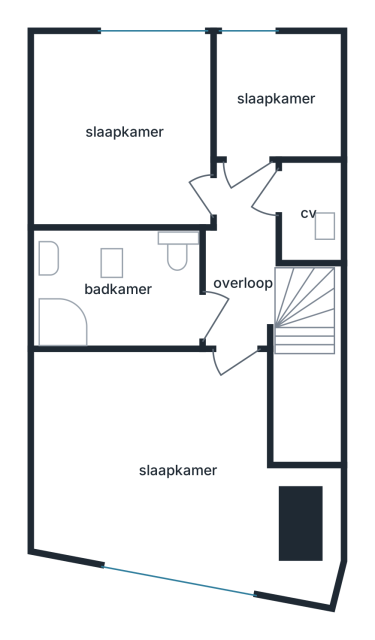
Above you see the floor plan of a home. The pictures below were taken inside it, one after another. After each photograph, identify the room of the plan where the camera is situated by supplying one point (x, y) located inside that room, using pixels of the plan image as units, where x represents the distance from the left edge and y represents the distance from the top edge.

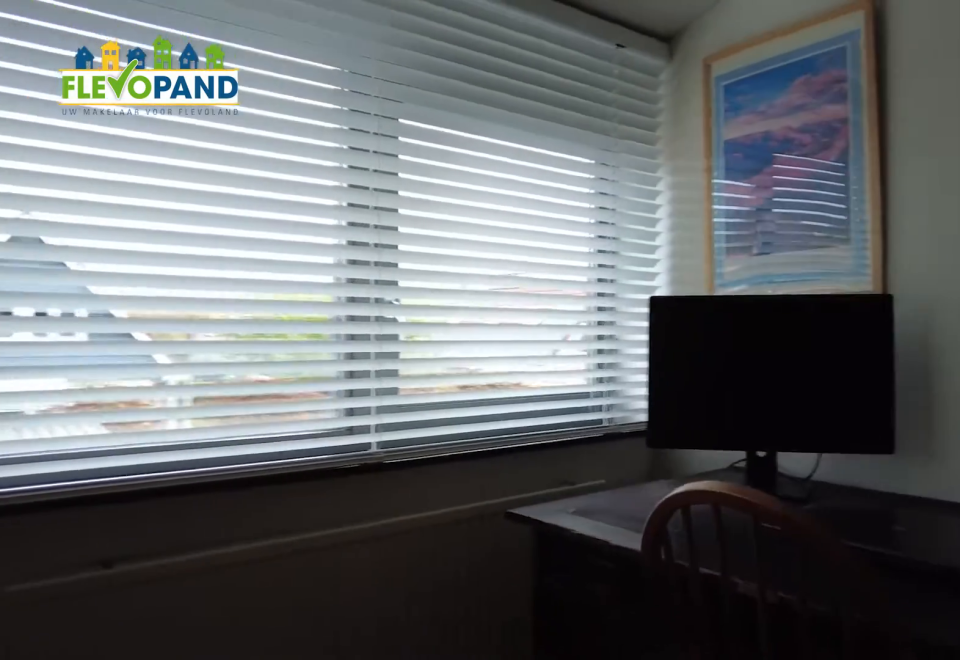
(55, 132)
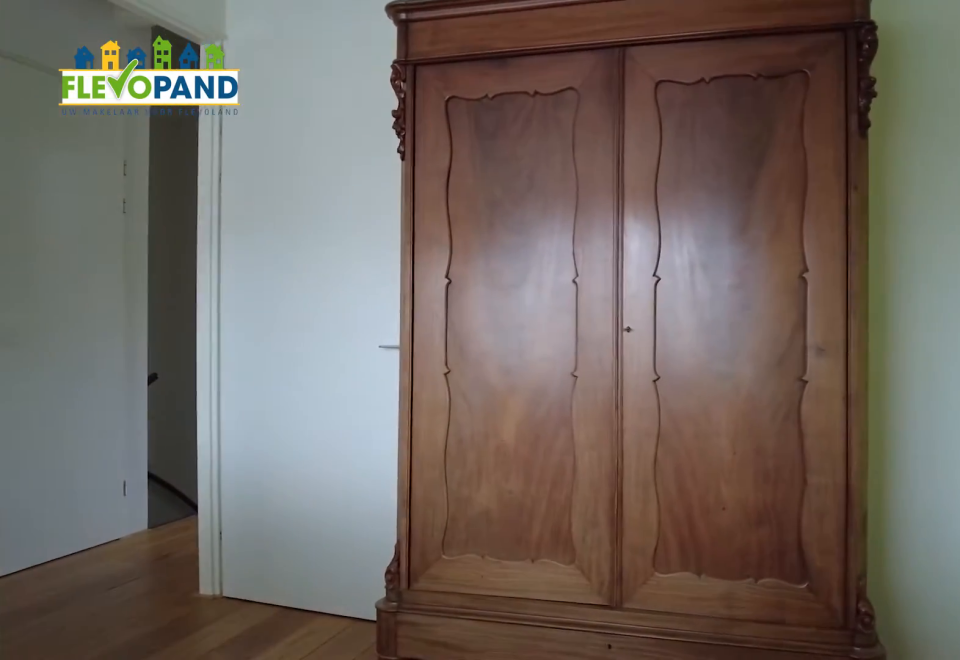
(55, 132)
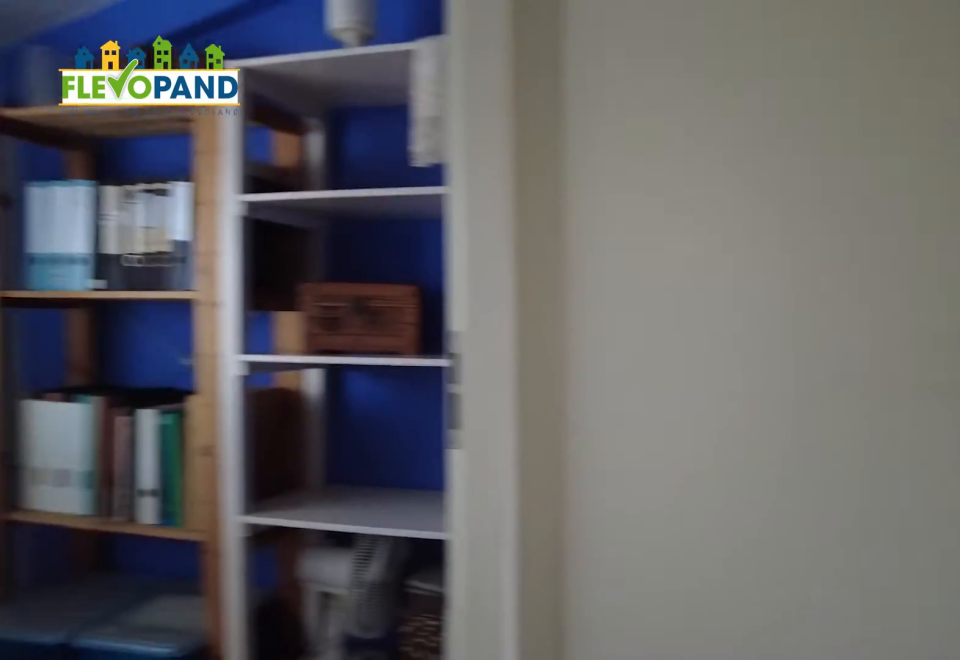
(241, 255)
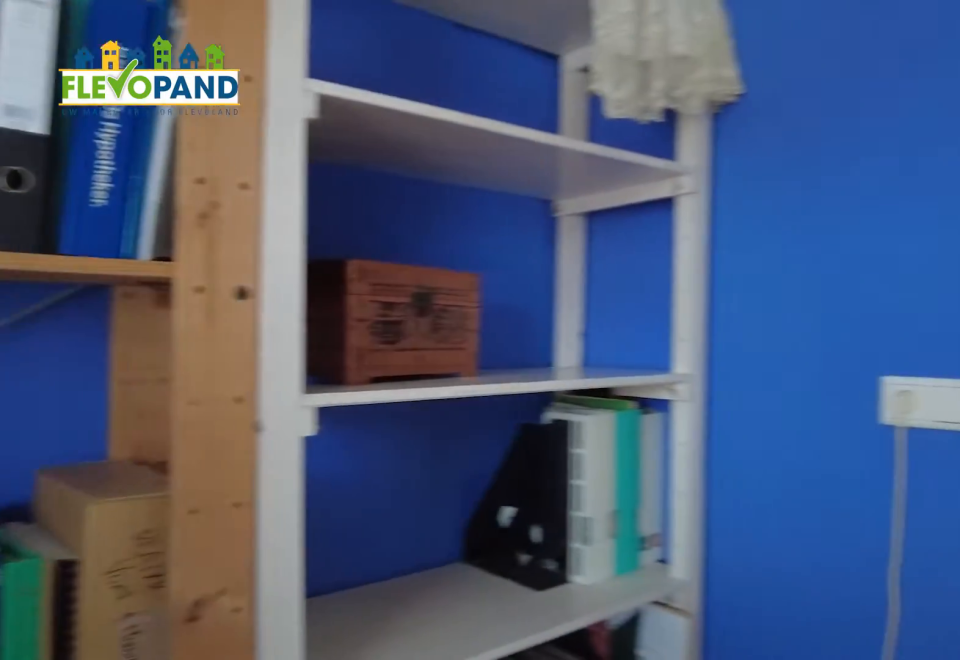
(274, 97)
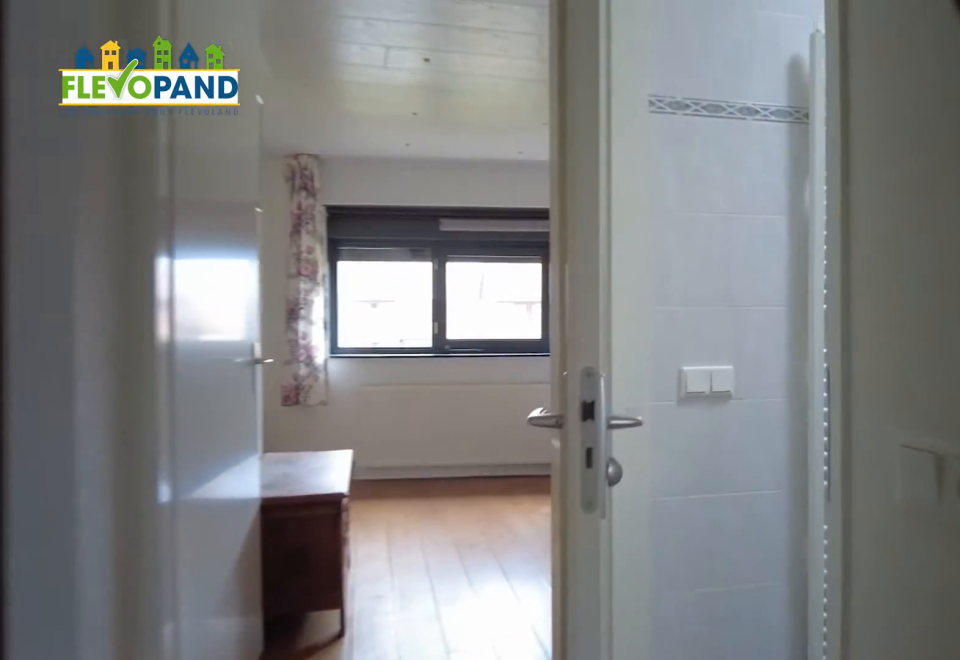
(240, 254)
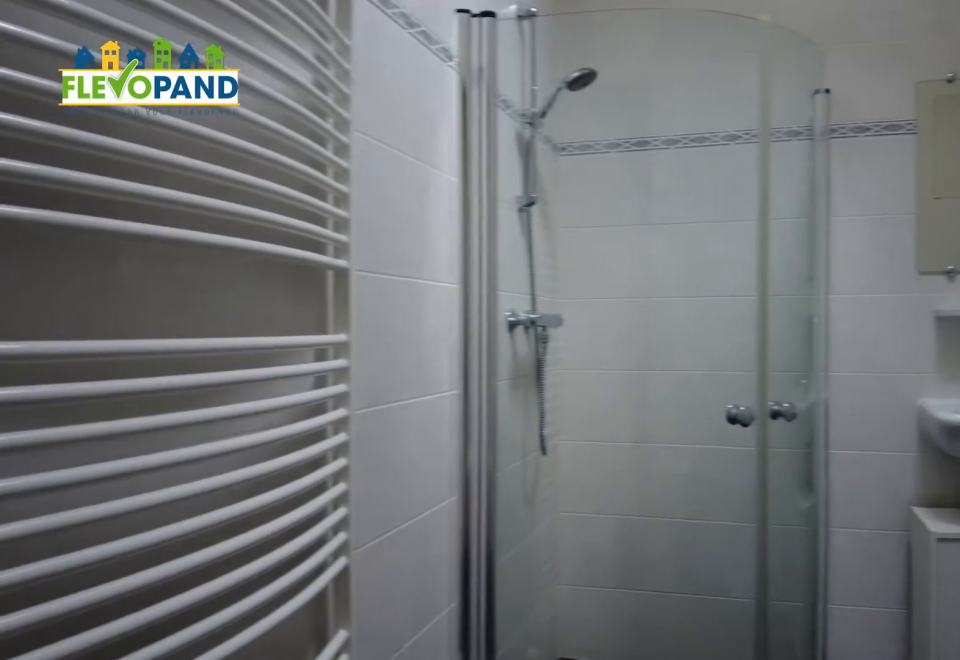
(60, 324)
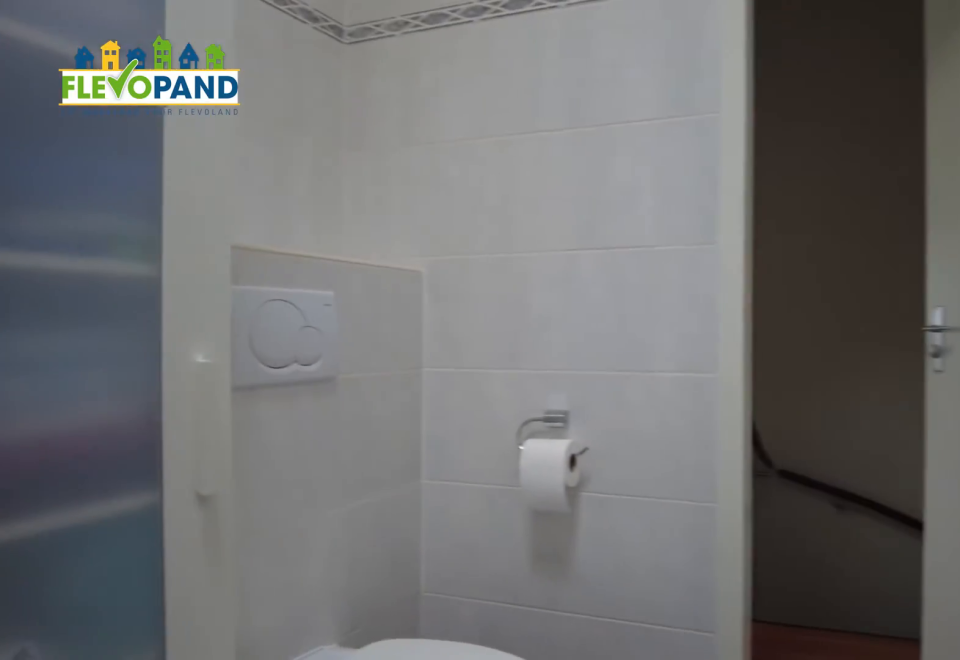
(60, 324)
